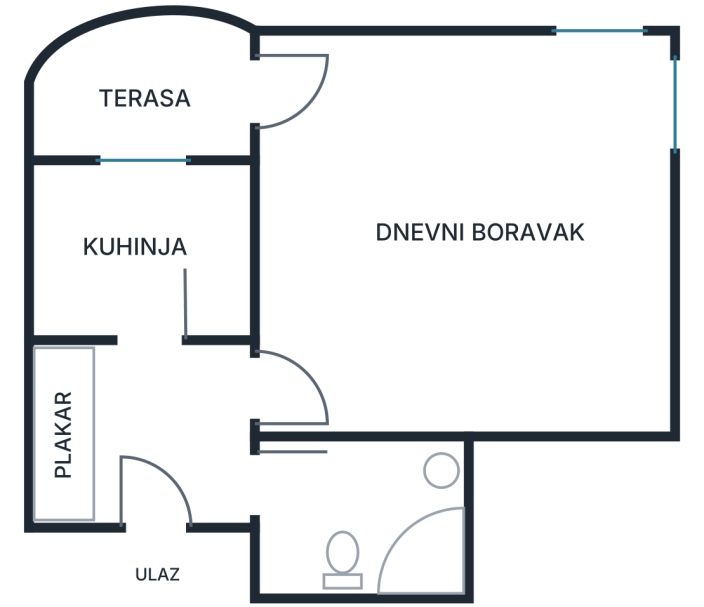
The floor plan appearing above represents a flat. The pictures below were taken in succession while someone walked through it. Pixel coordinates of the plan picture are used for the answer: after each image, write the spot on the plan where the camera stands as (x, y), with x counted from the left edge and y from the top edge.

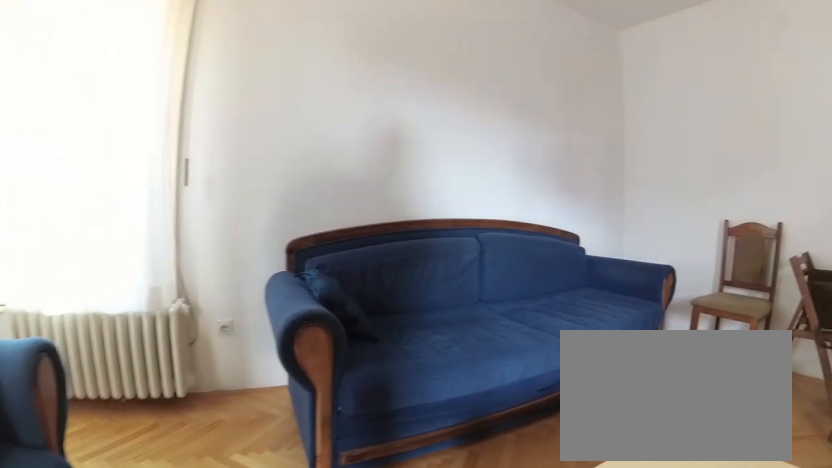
(418, 182)
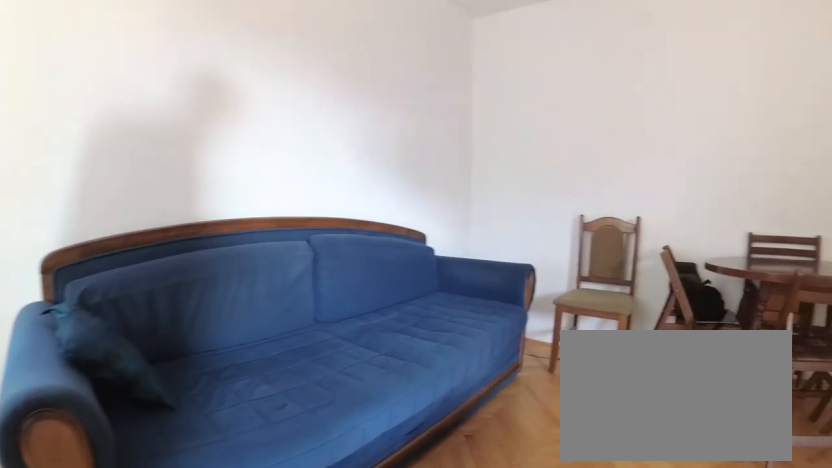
(459, 182)
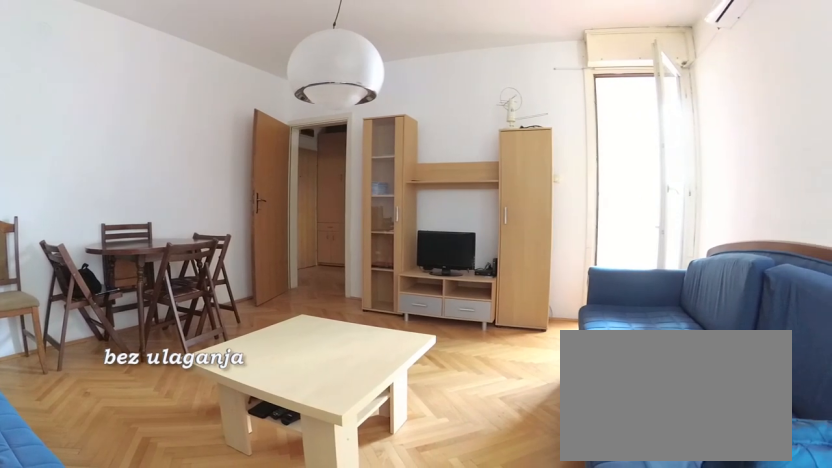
(604, 121)
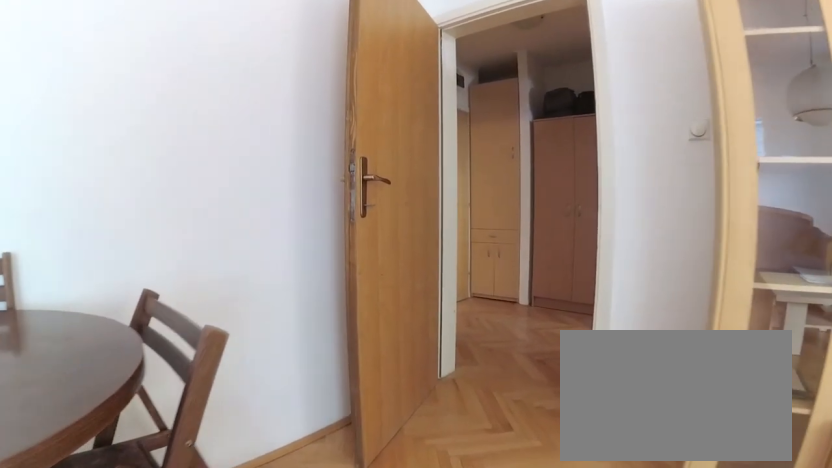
(405, 335)
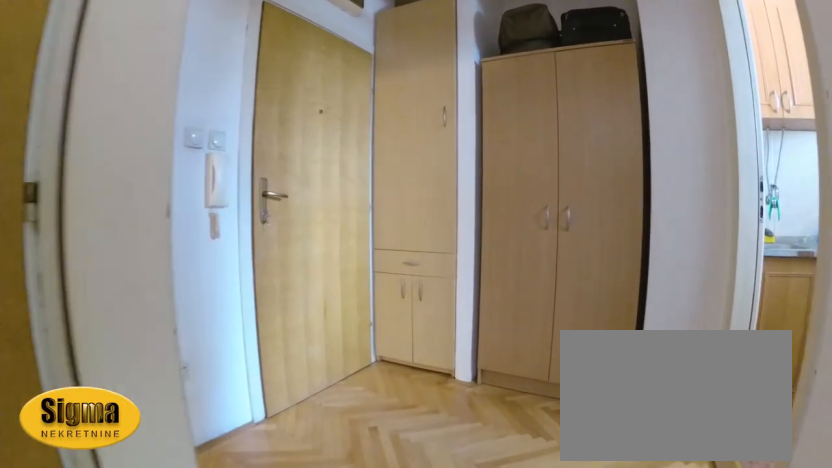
(323, 375)
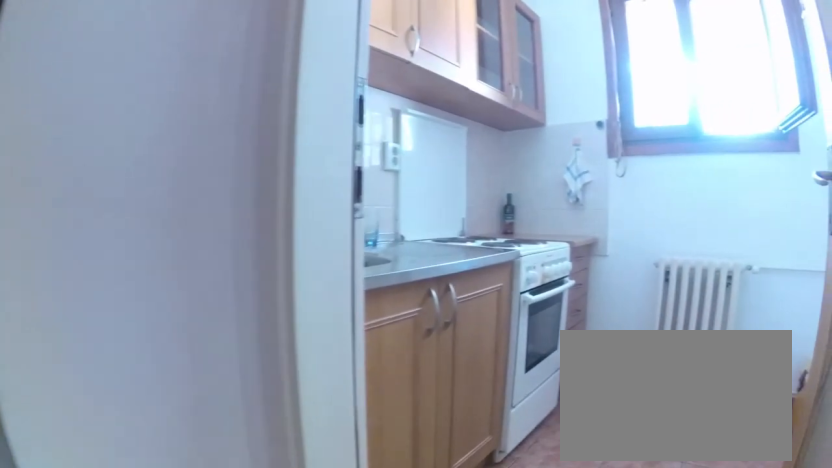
(199, 383)
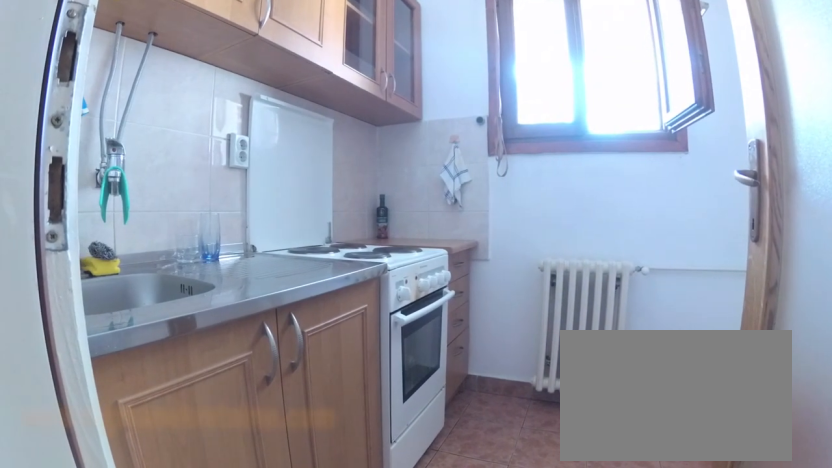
(157, 377)
